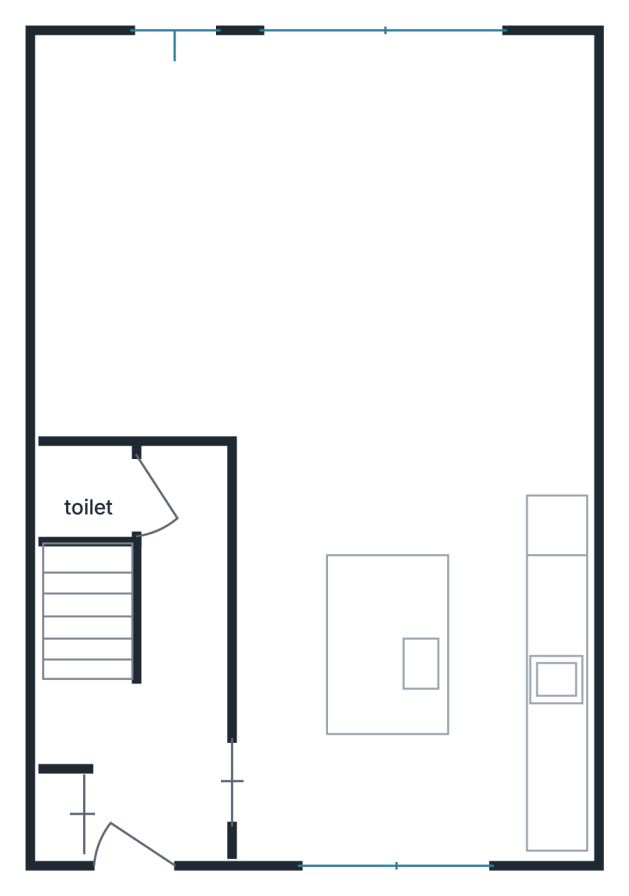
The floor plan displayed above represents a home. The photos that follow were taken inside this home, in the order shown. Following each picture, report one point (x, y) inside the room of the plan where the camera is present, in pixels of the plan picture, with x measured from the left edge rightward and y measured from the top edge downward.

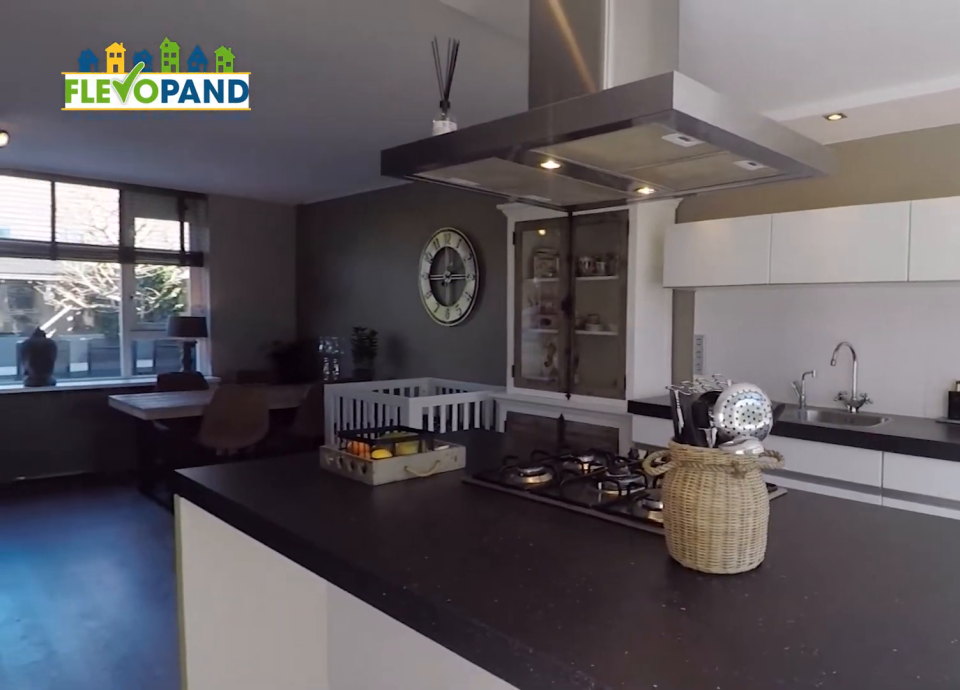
(413, 671)
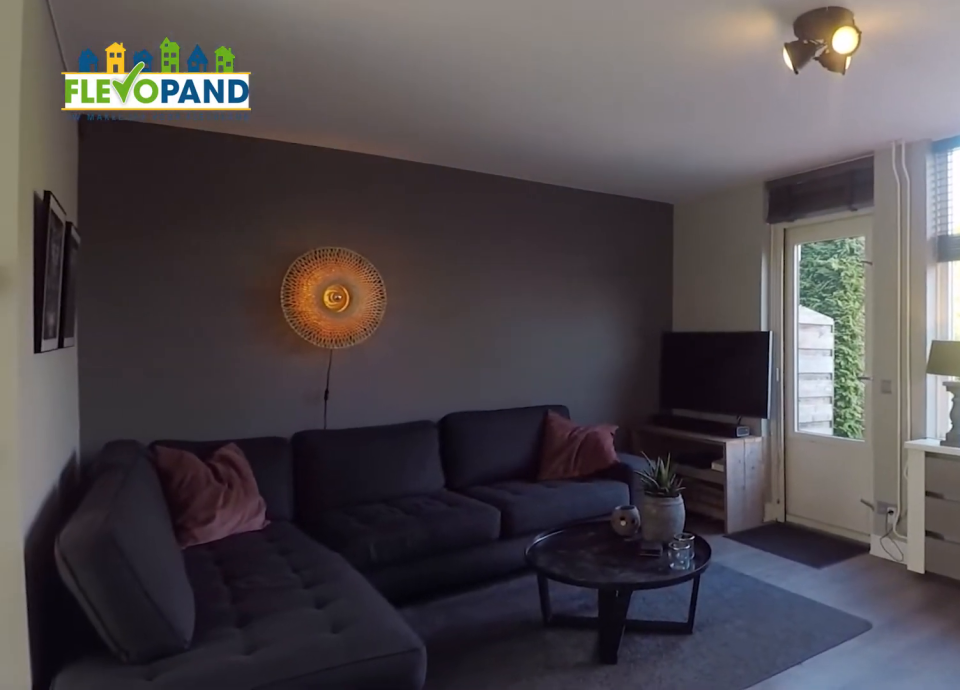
(291, 199)
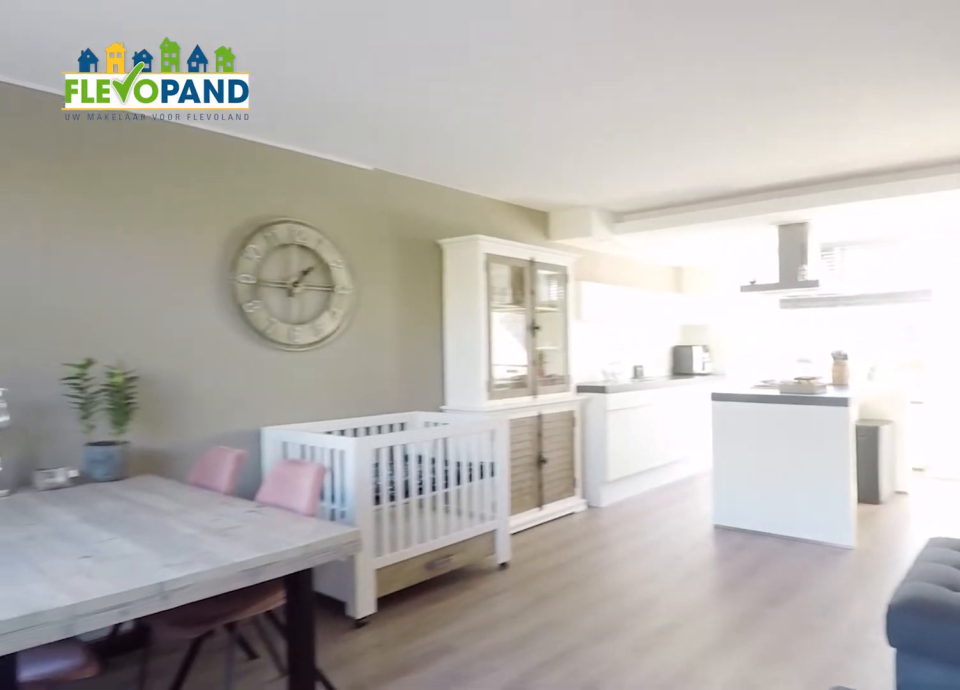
(291, 199)
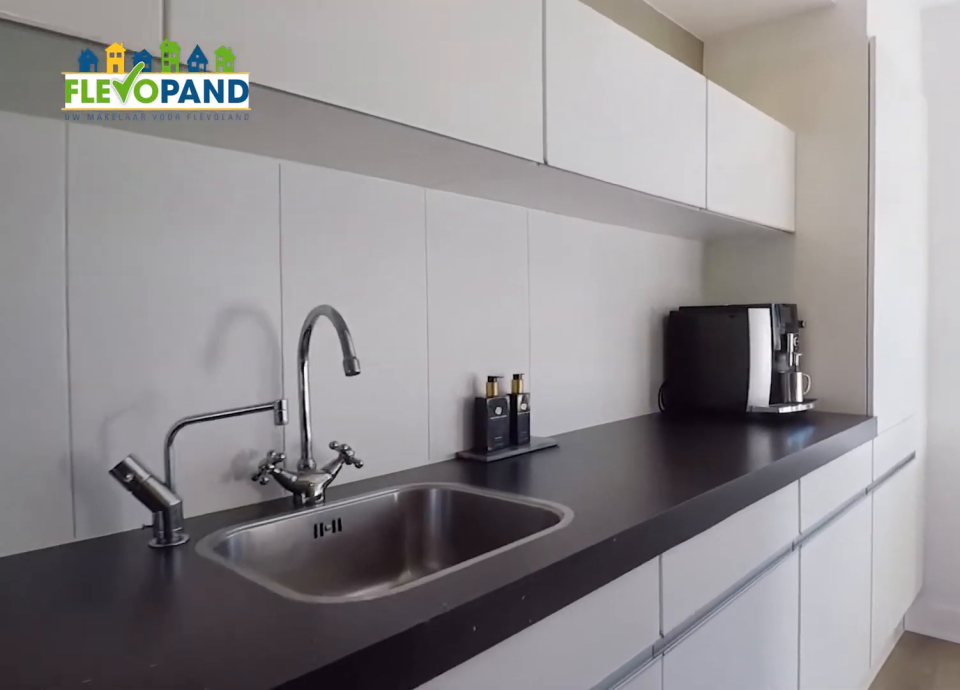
(413, 671)
